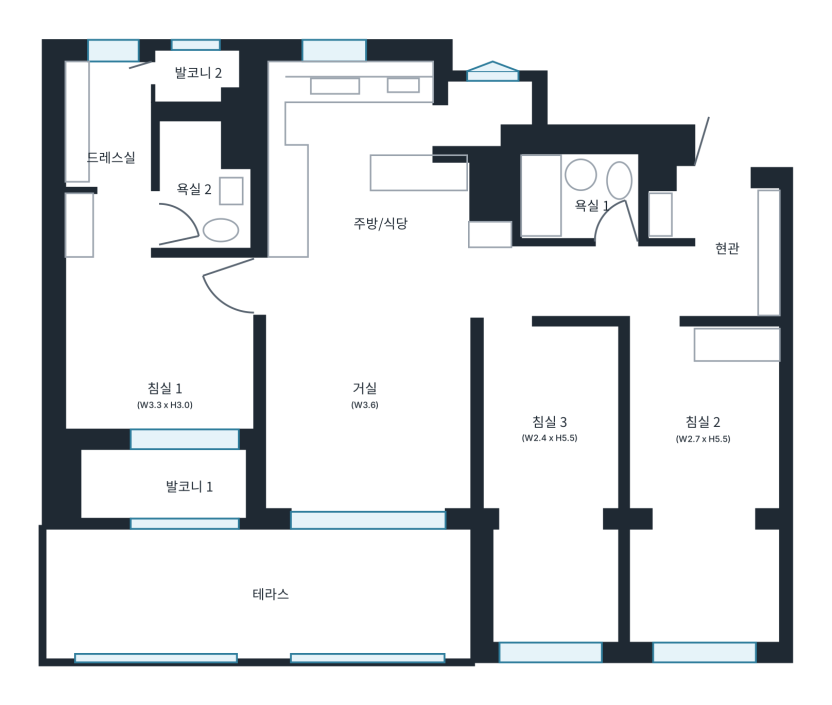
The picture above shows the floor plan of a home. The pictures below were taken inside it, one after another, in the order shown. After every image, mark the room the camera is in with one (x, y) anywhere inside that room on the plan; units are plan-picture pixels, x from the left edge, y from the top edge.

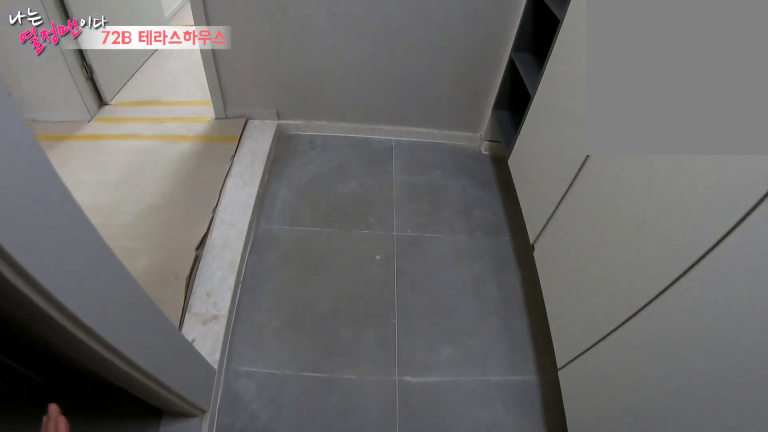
(732, 247)
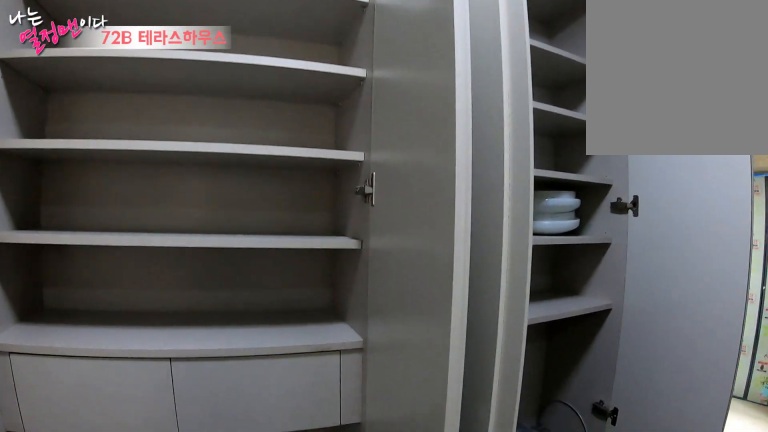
(732, 248)
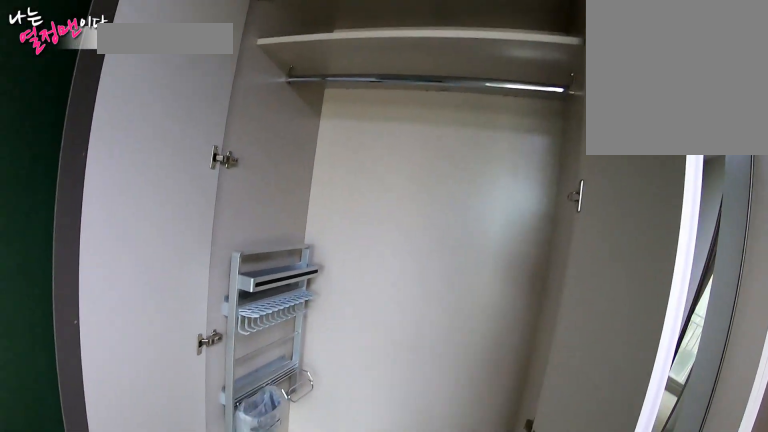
(705, 443)
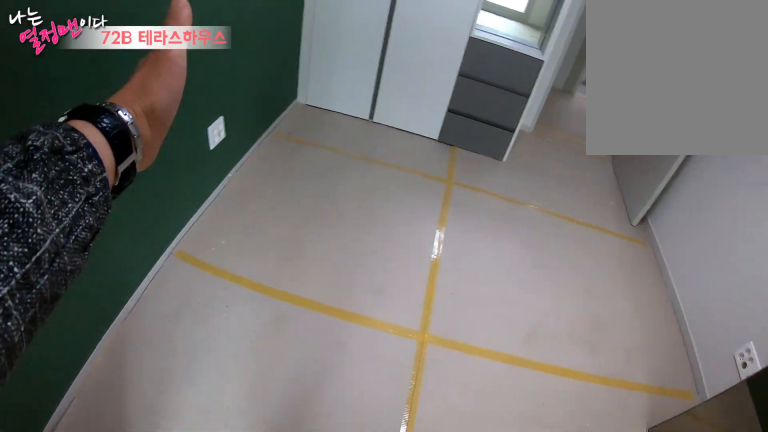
(704, 443)
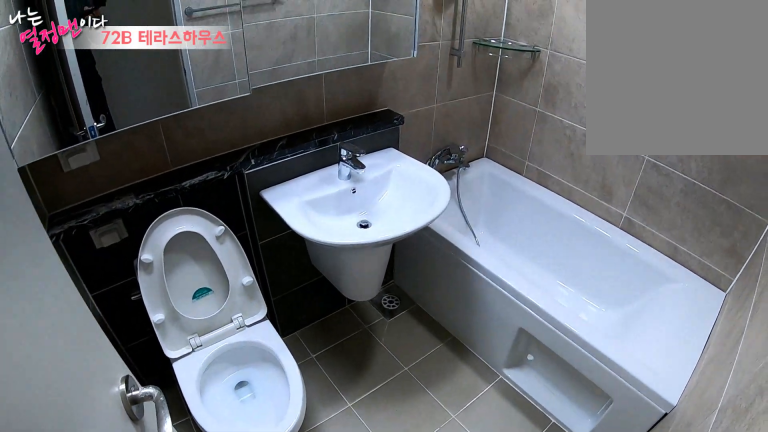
(585, 199)
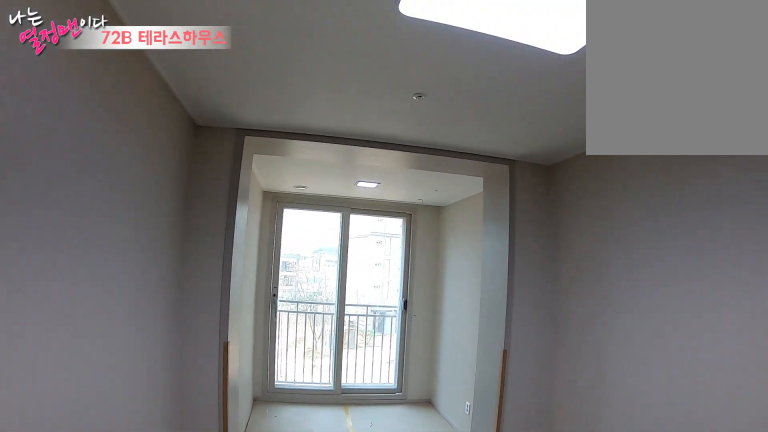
(552, 436)
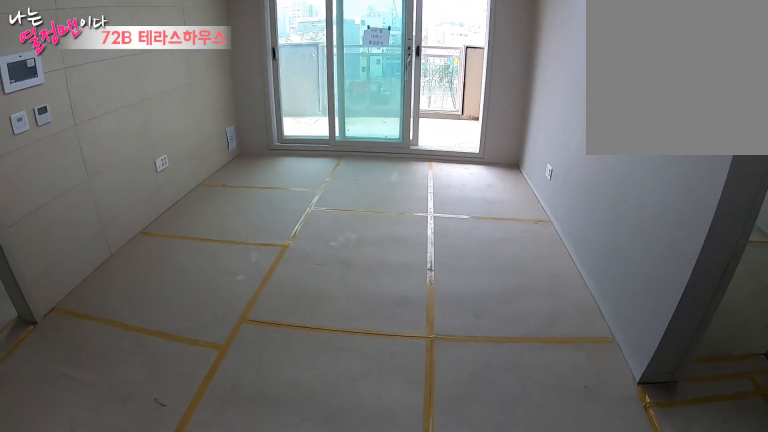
(361, 402)
